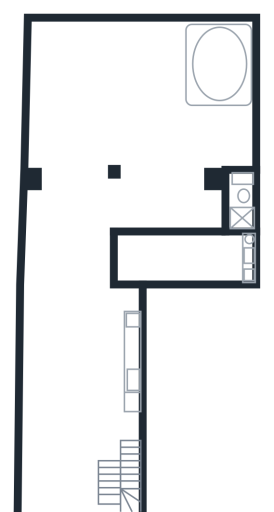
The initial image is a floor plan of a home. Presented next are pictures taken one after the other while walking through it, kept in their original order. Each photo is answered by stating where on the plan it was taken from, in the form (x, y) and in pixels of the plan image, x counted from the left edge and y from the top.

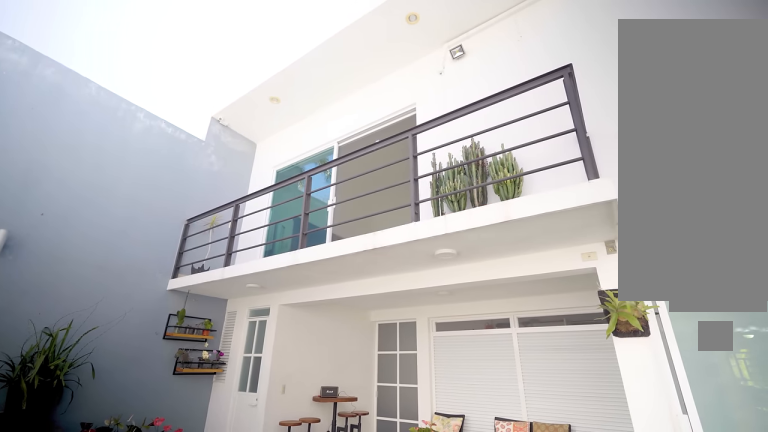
(124, 96)
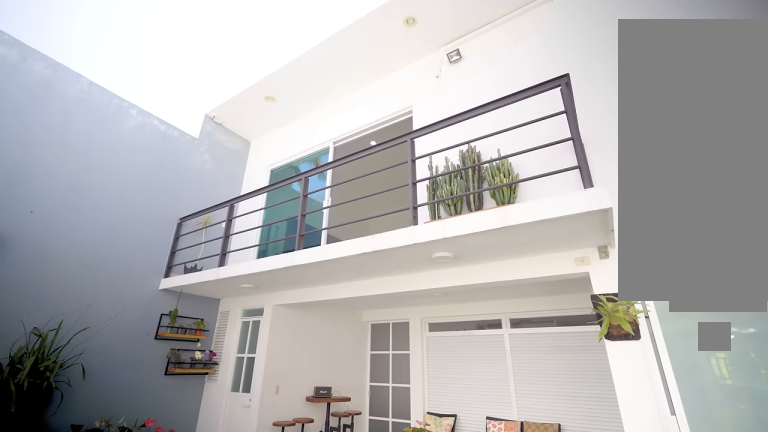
(120, 93)
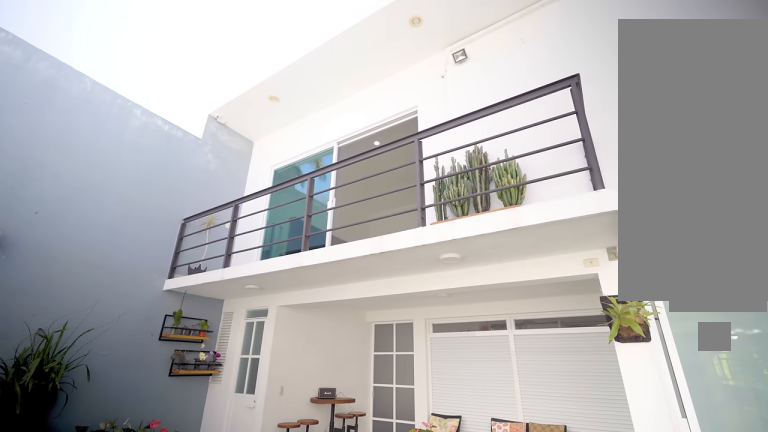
(119, 93)
